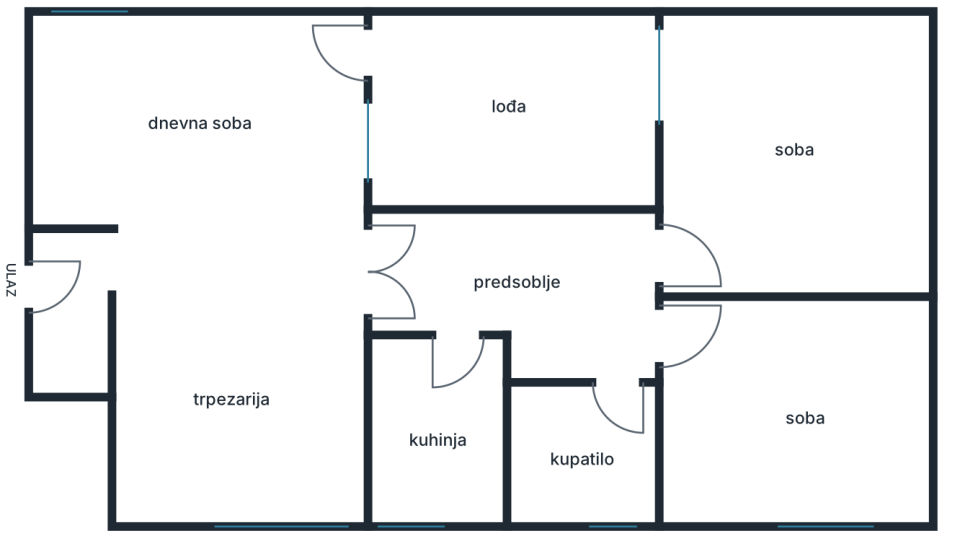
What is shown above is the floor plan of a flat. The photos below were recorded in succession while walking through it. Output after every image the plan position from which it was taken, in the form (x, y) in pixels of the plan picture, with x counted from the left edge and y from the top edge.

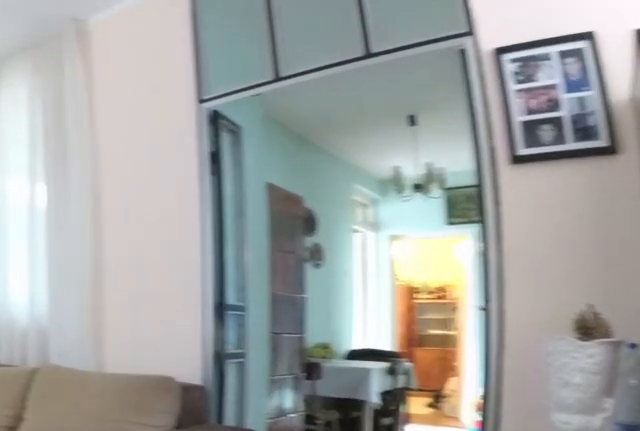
(131, 279)
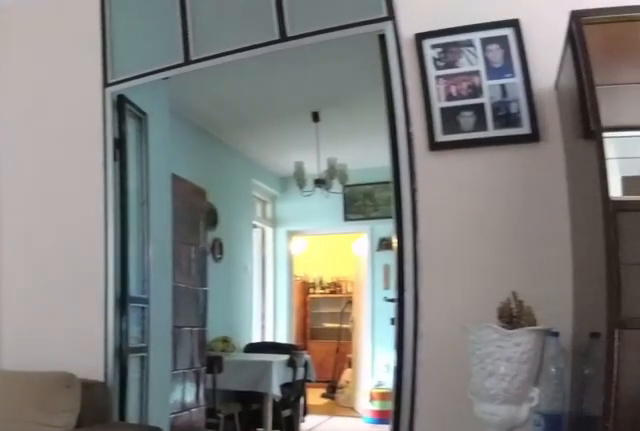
(136, 272)
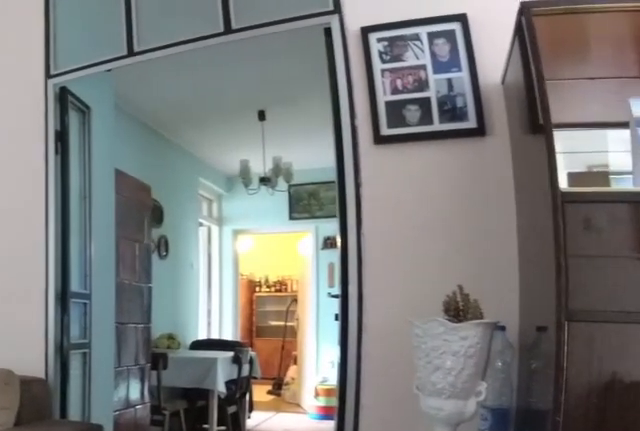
(138, 268)
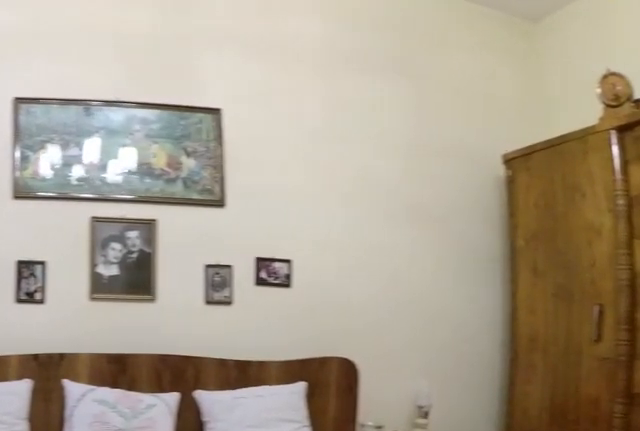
(819, 271)
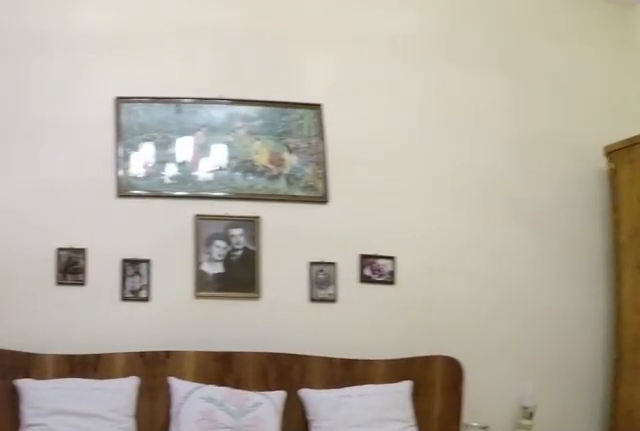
(823, 270)
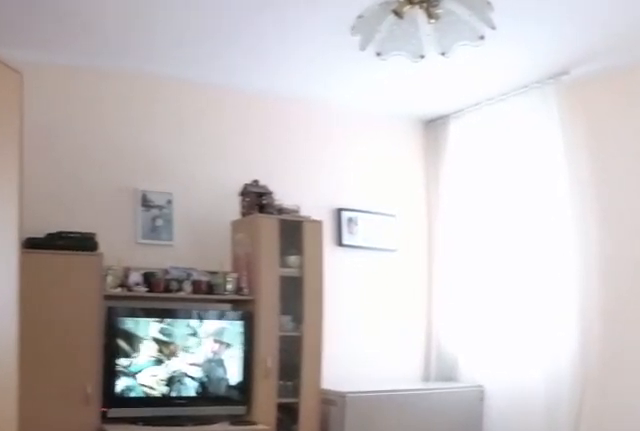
(344, 269)
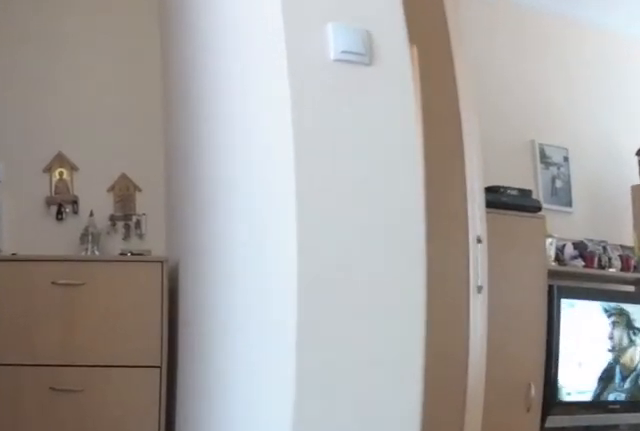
(229, 265)
